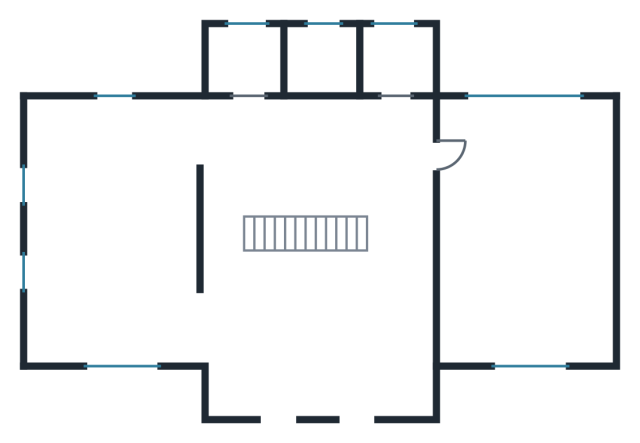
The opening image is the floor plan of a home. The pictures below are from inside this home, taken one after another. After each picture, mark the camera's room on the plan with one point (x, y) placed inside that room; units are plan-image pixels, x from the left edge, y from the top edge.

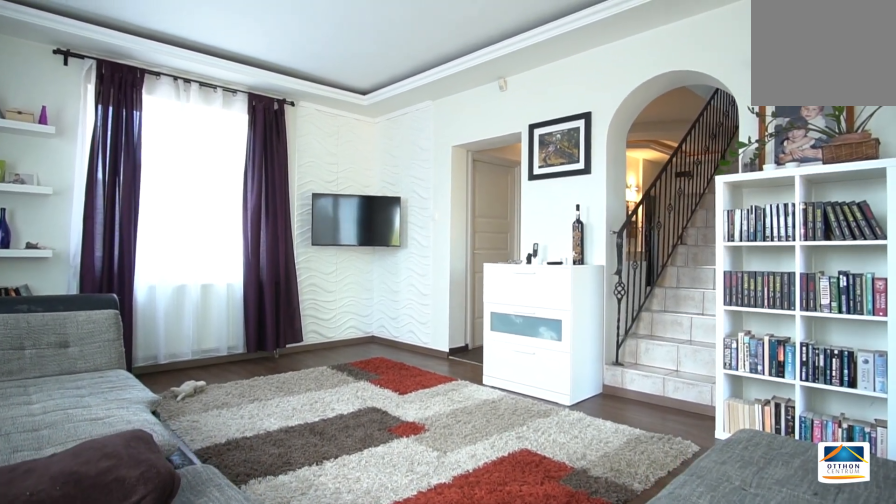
(131, 227)
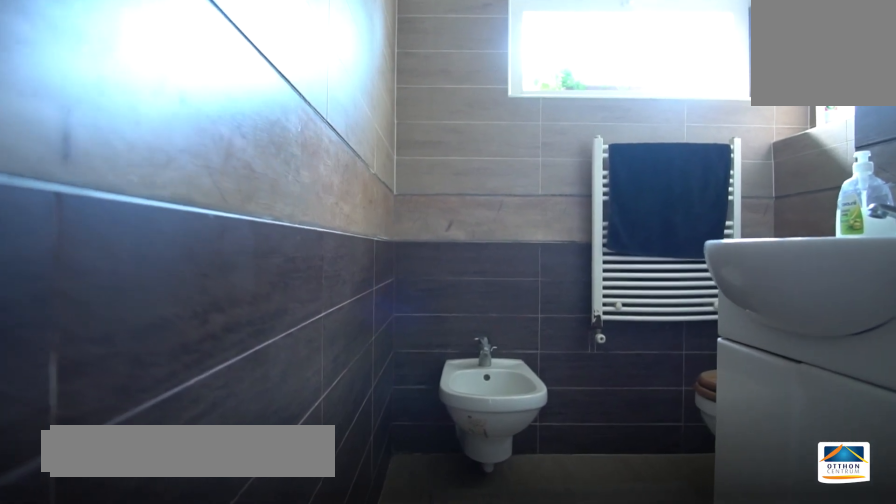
(403, 71)
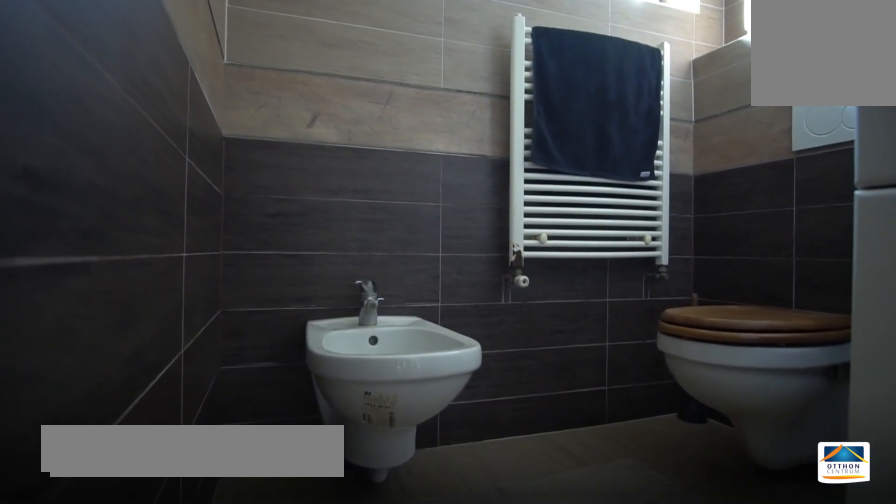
(403, 71)
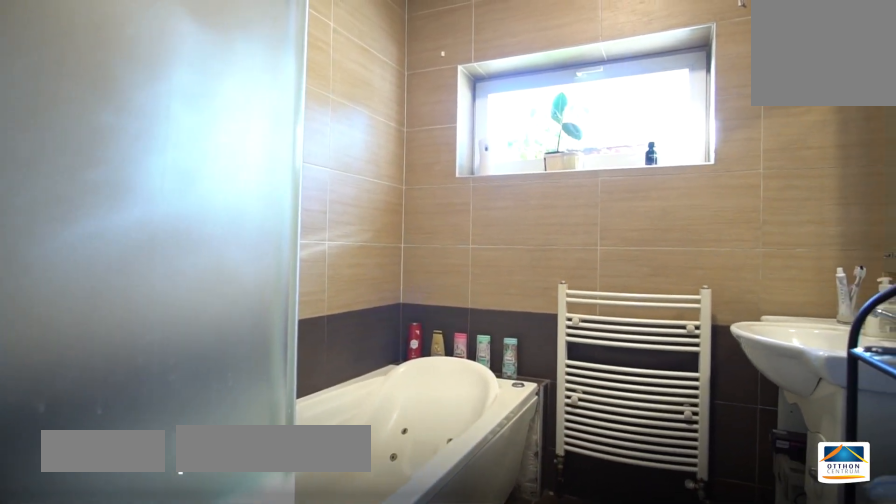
(246, 71)
